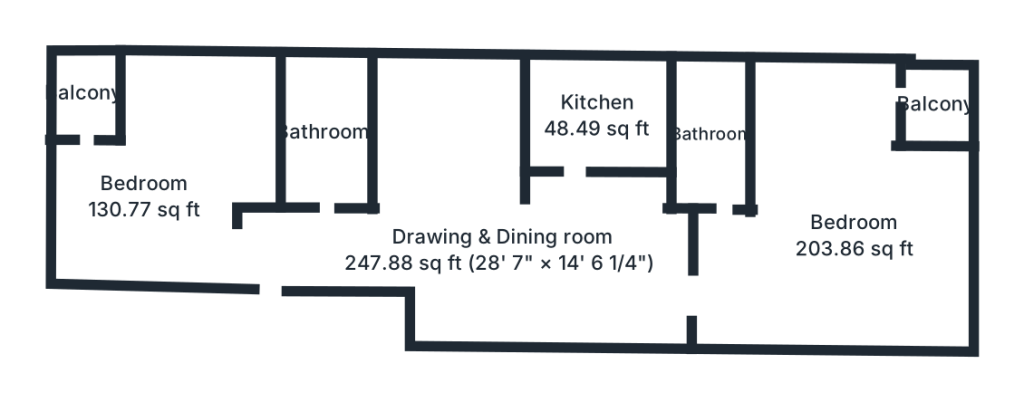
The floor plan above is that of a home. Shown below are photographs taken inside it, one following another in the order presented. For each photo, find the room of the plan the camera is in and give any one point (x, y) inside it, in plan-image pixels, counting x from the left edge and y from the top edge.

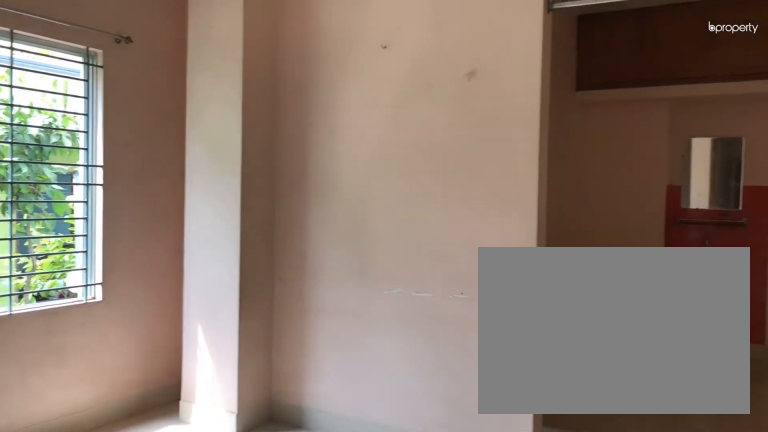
(504, 252)
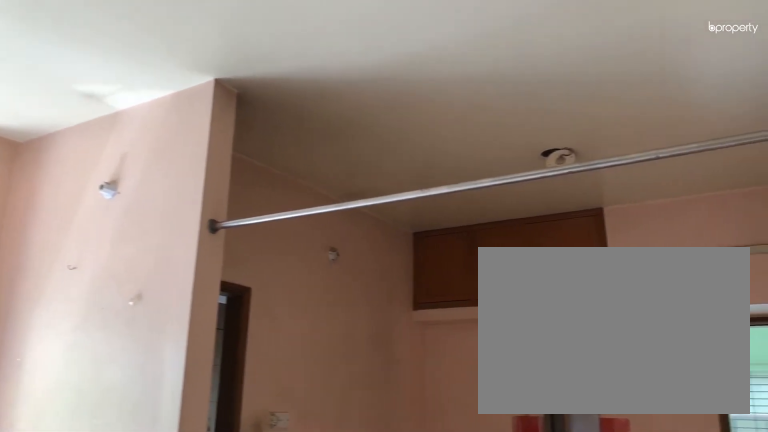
(504, 252)
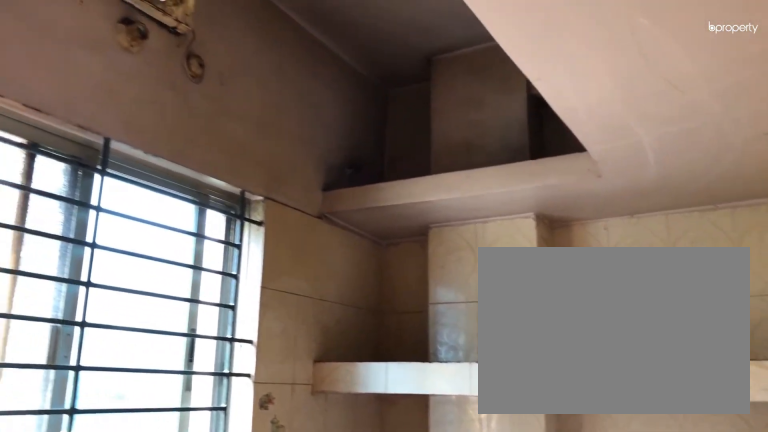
(598, 116)
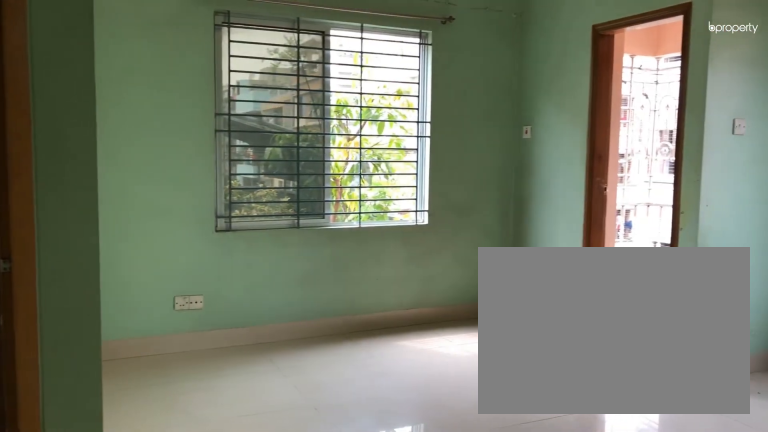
(851, 234)
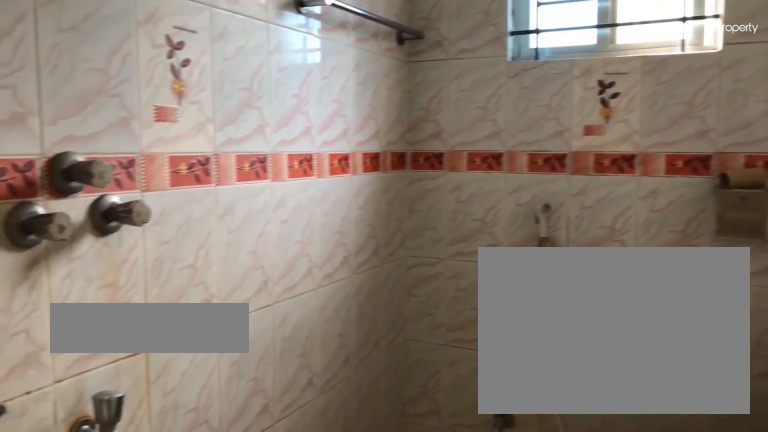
(713, 136)
